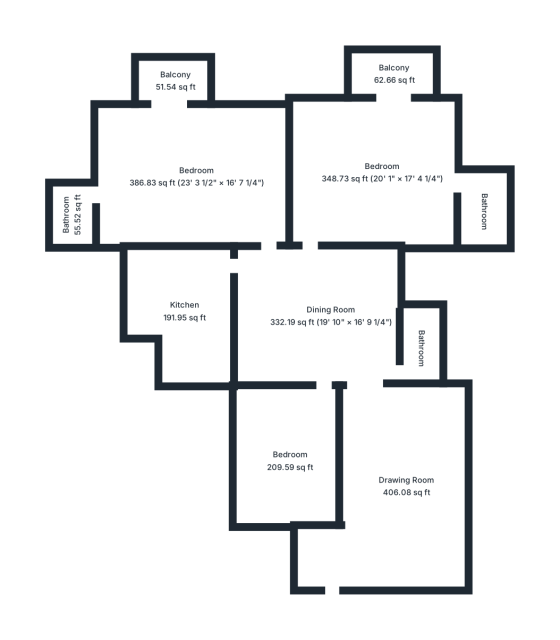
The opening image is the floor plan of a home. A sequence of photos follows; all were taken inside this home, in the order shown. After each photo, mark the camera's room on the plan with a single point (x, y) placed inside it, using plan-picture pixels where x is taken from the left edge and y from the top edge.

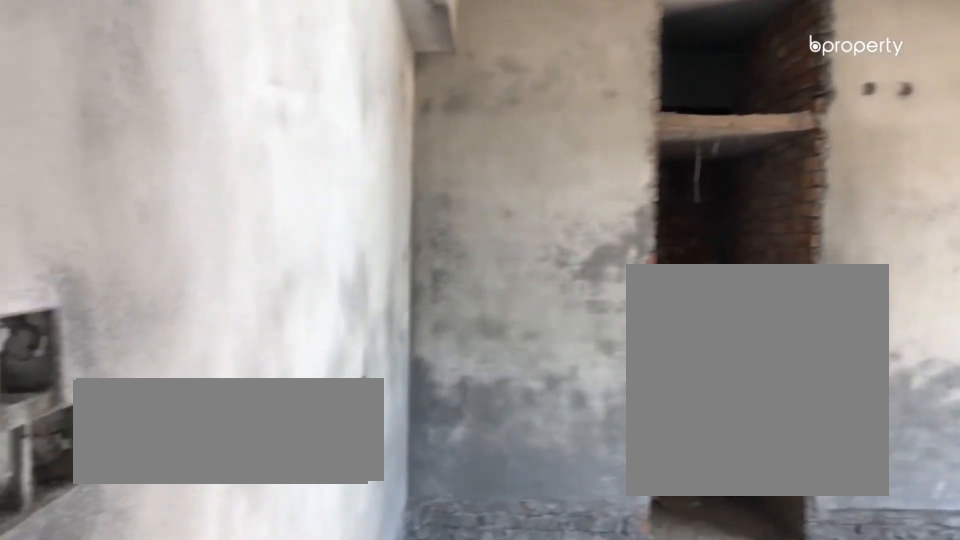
(197, 179)
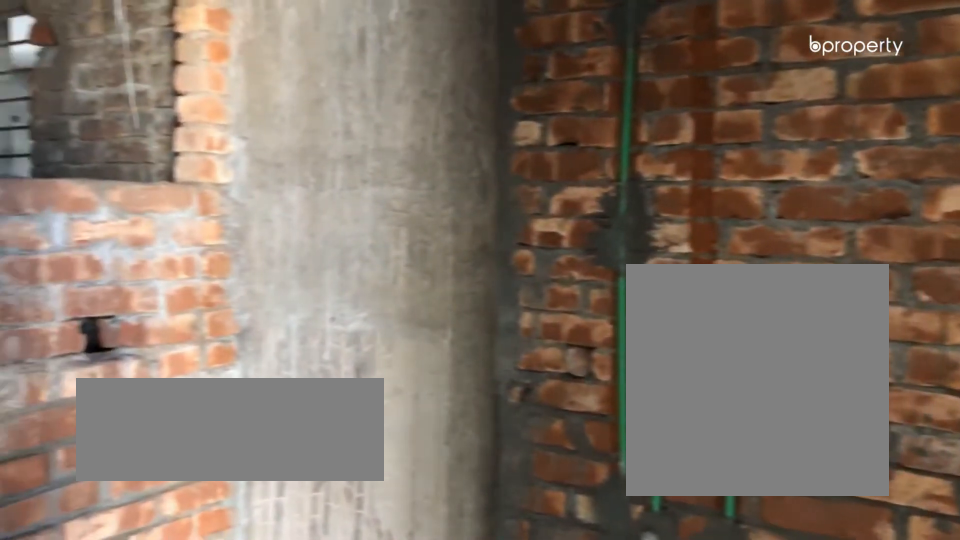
(76, 213)
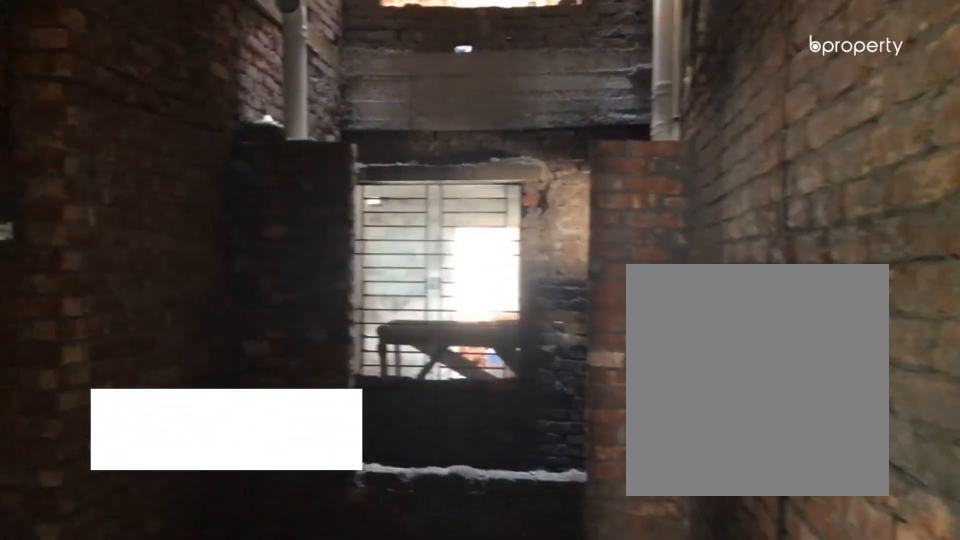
(187, 310)
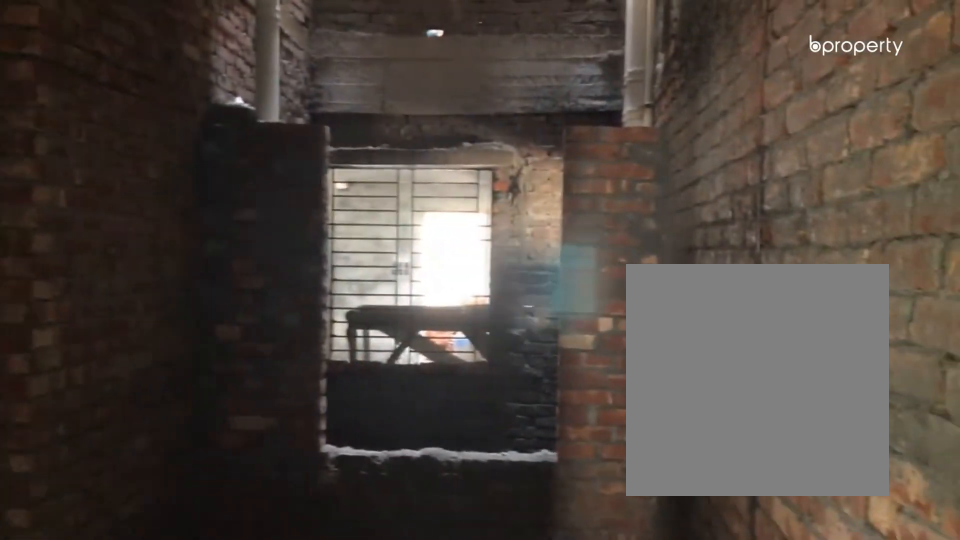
(187, 310)
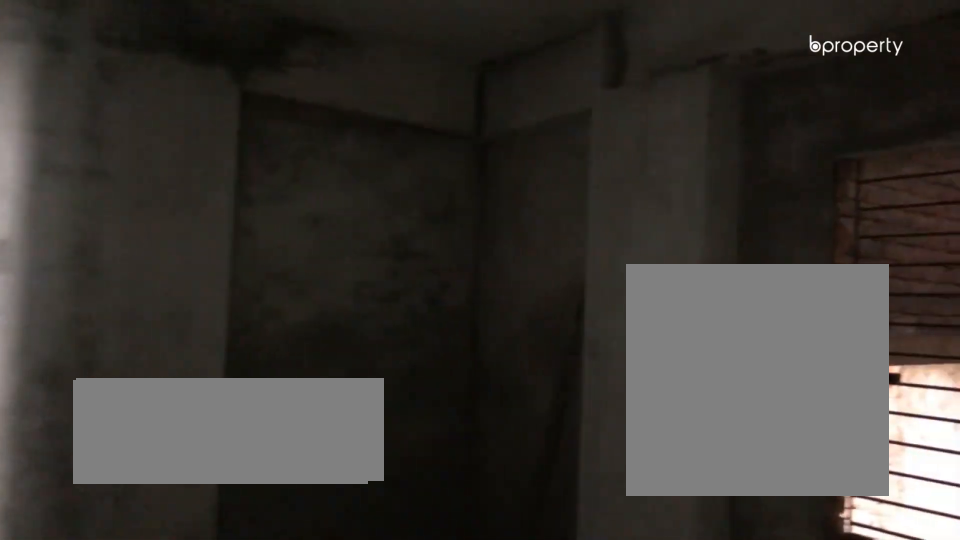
(292, 463)
